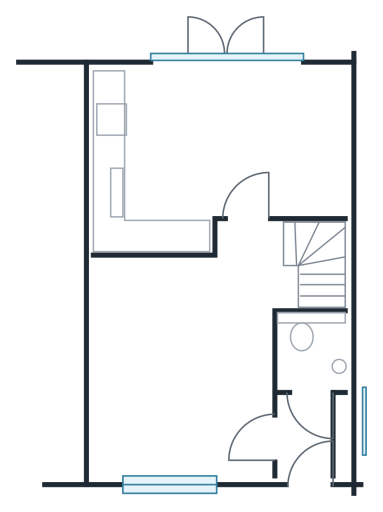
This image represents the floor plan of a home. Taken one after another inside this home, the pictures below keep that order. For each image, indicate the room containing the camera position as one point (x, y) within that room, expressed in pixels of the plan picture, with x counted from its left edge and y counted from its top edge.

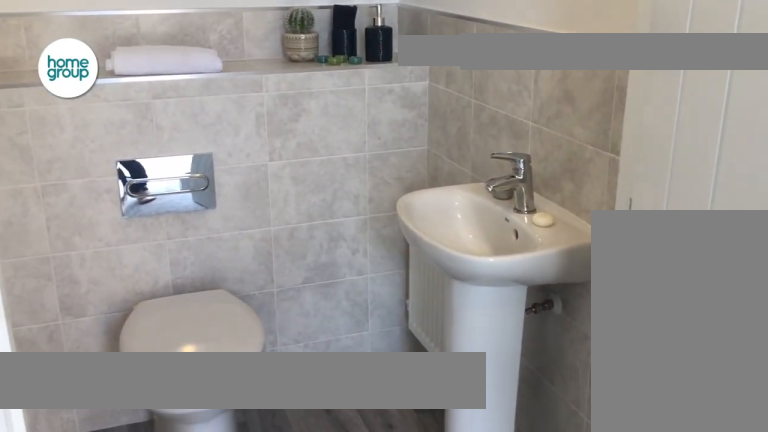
(312, 351)
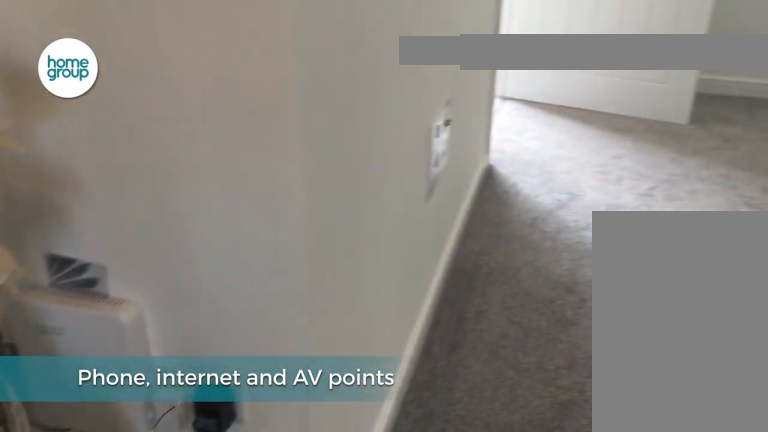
(183, 356)
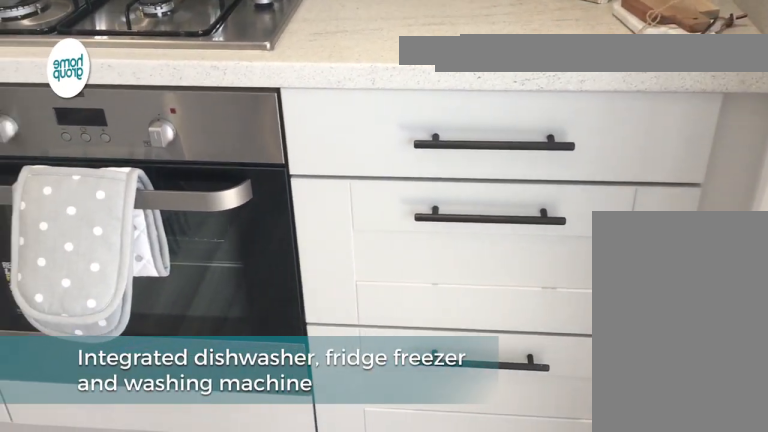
(220, 150)
